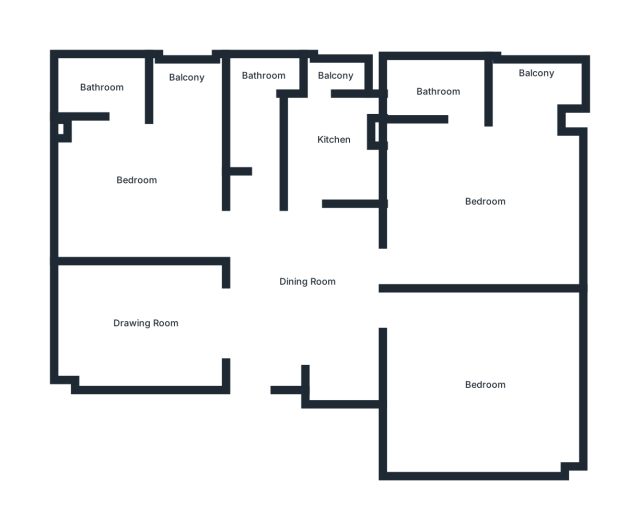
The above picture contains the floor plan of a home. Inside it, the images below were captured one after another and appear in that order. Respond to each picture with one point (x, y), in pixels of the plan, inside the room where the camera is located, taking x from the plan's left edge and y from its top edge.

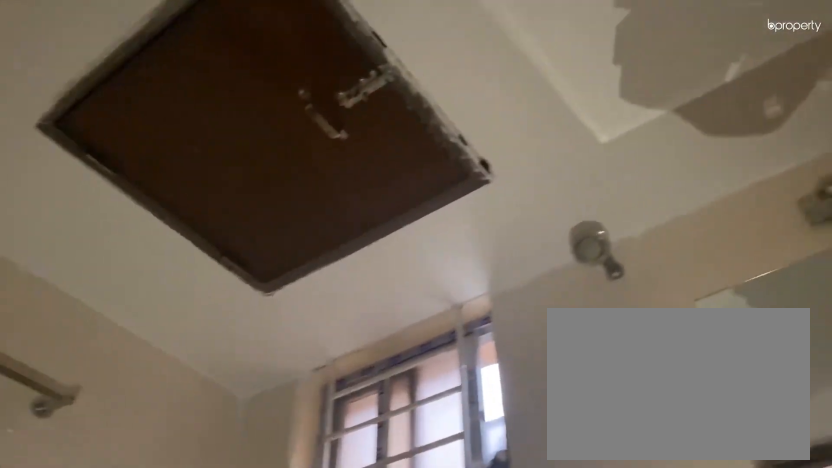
(439, 87)
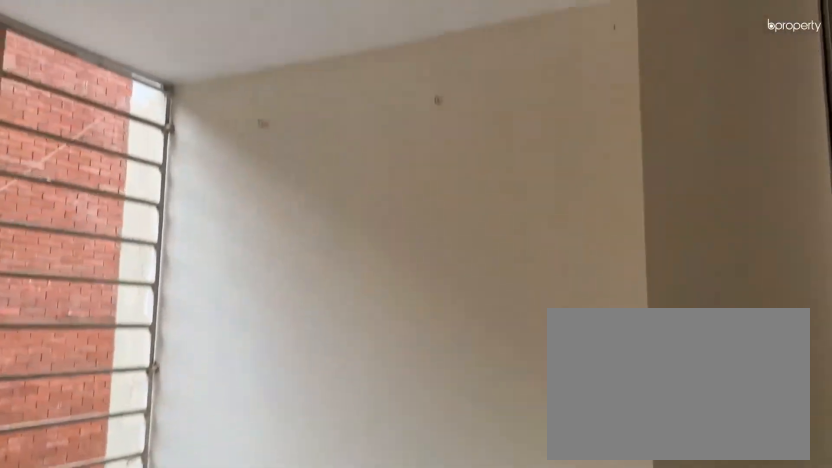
(527, 84)
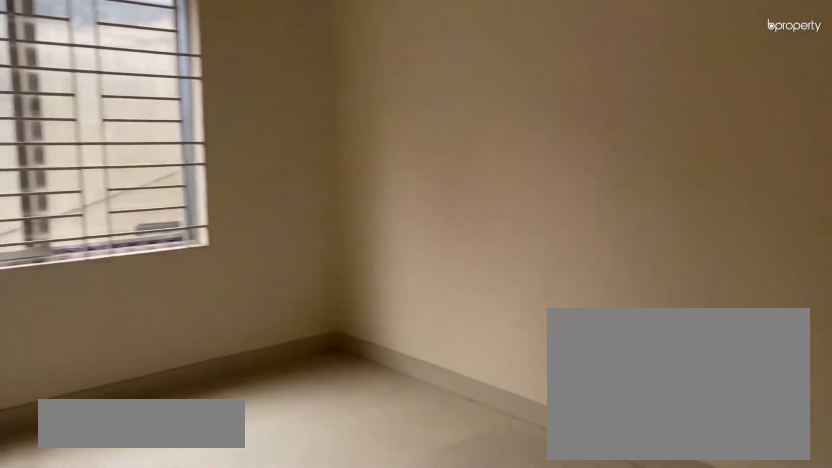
(480, 393)
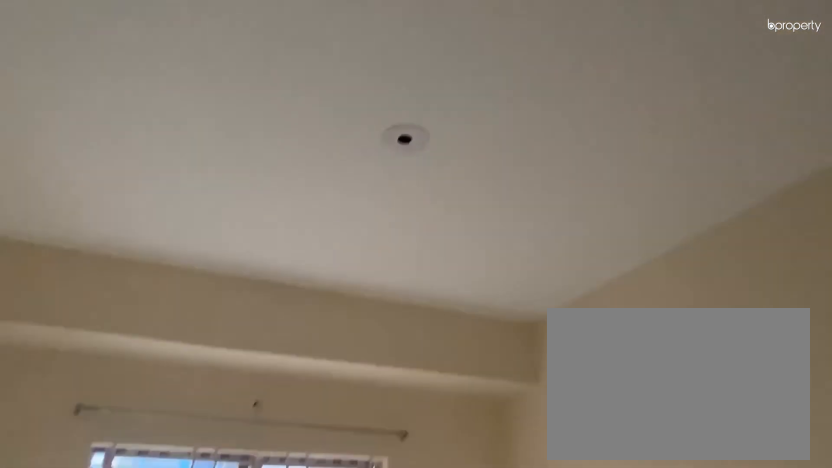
(480, 393)
